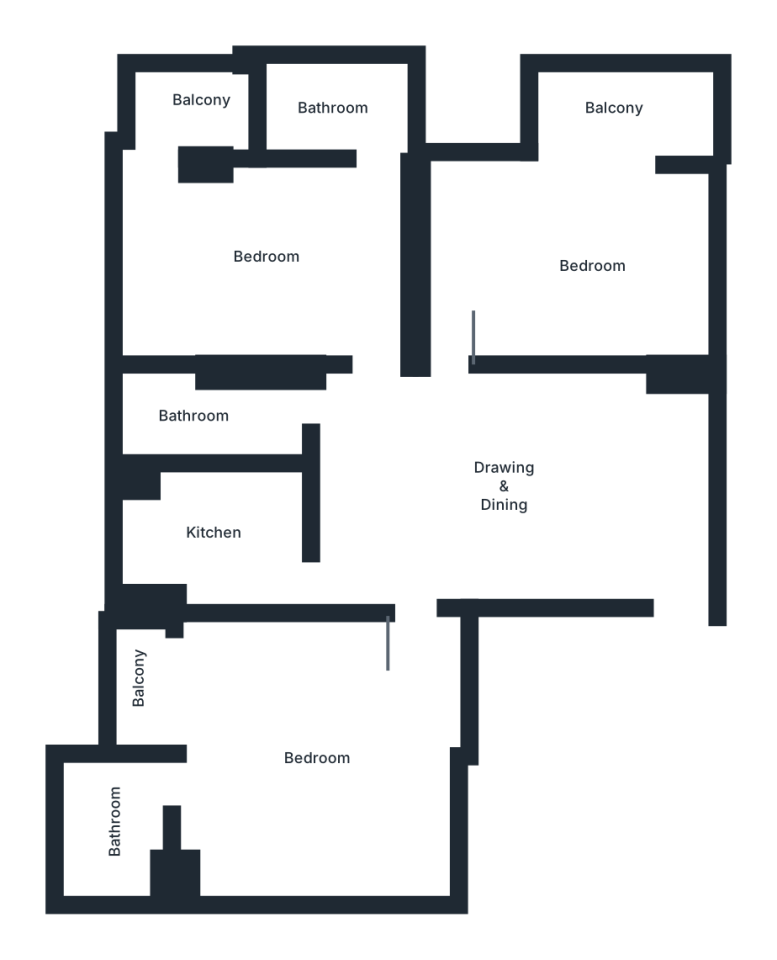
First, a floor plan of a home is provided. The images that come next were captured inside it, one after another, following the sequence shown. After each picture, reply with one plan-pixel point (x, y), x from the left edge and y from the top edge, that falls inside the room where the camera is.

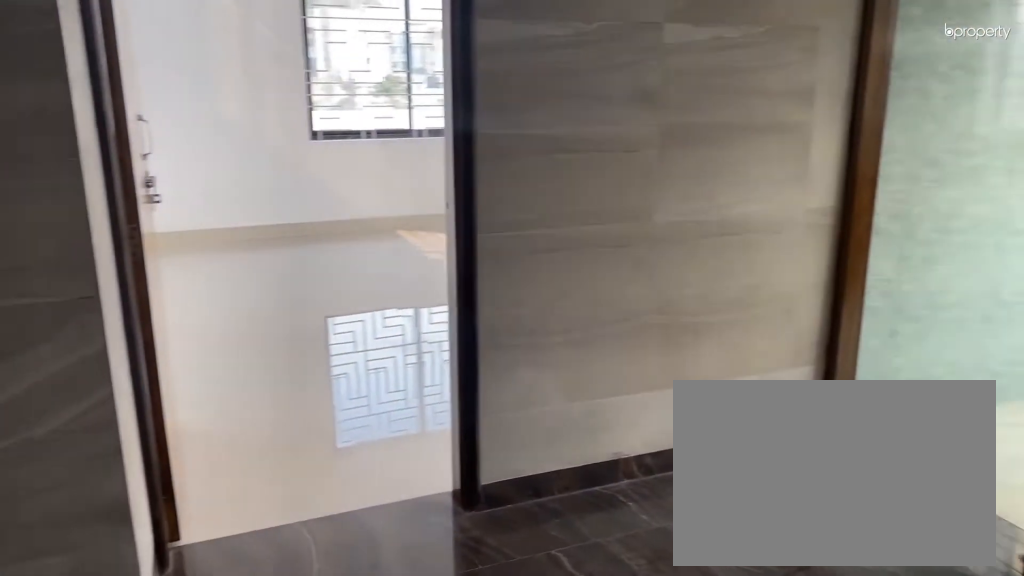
(507, 467)
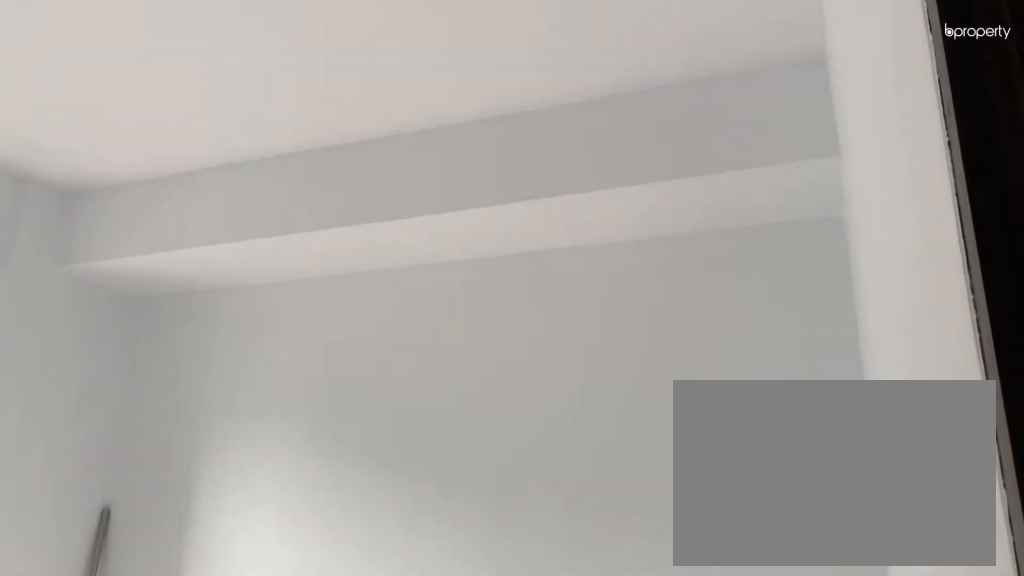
(598, 263)
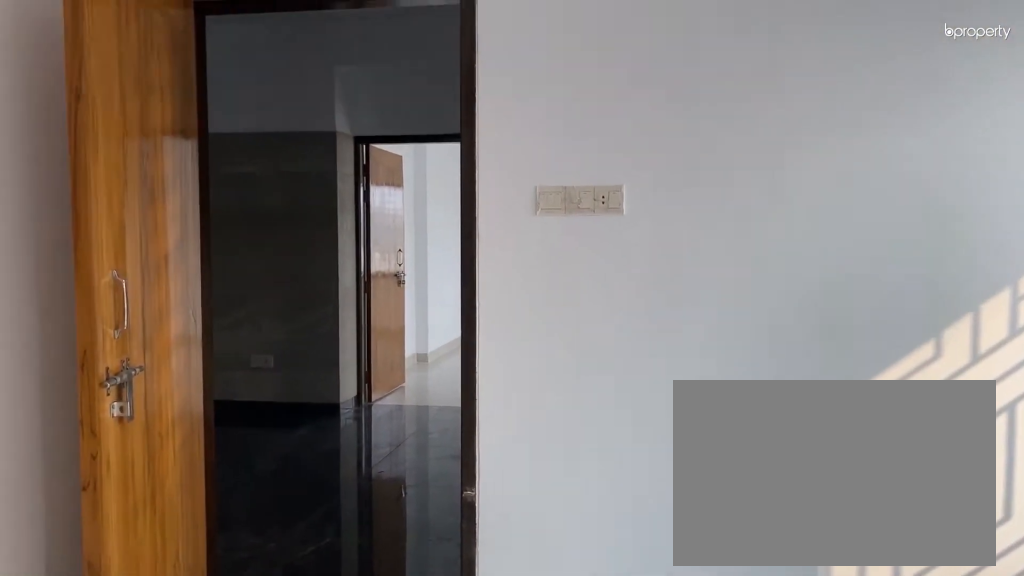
(273, 252)
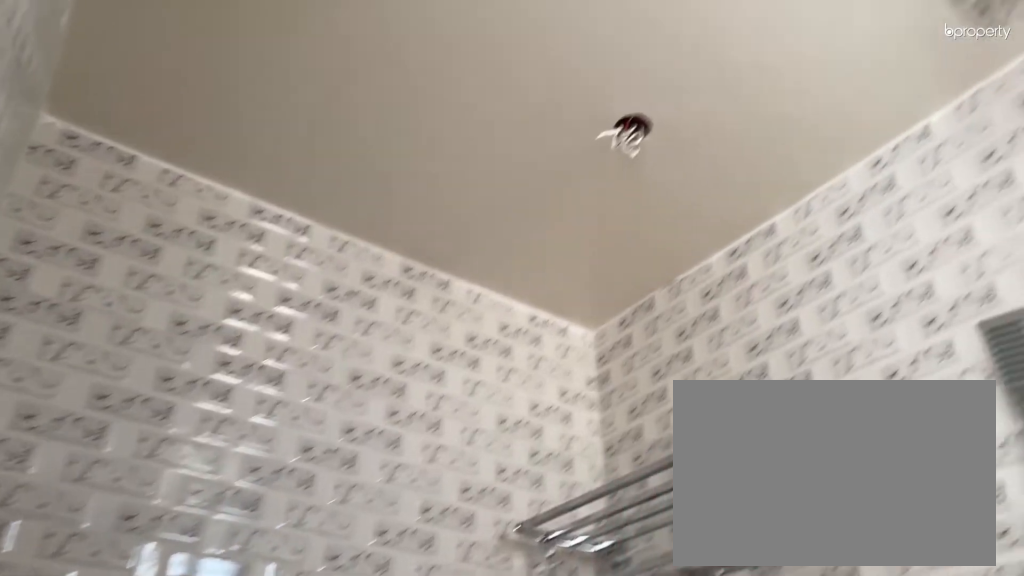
(332, 102)
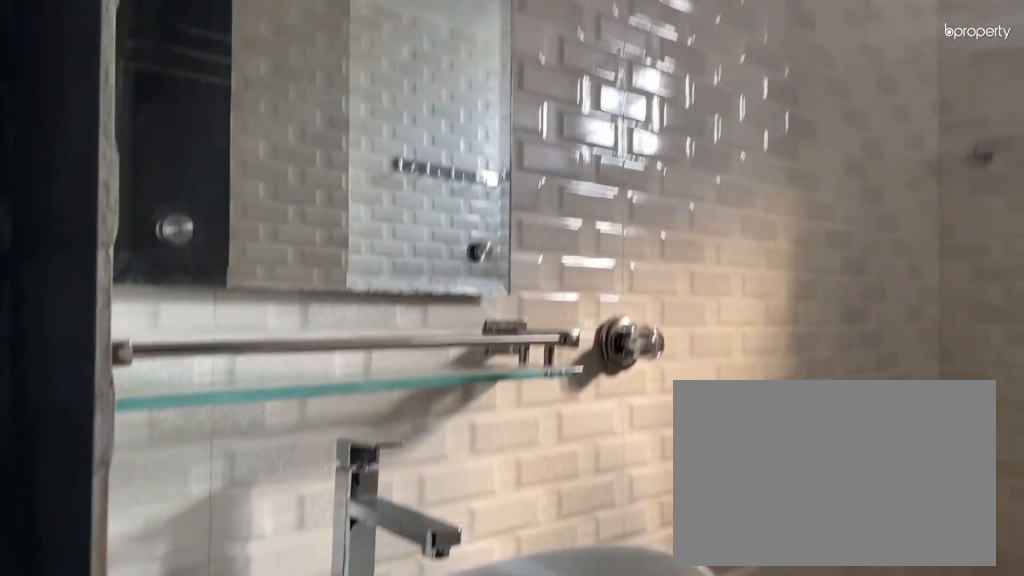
(212, 415)
